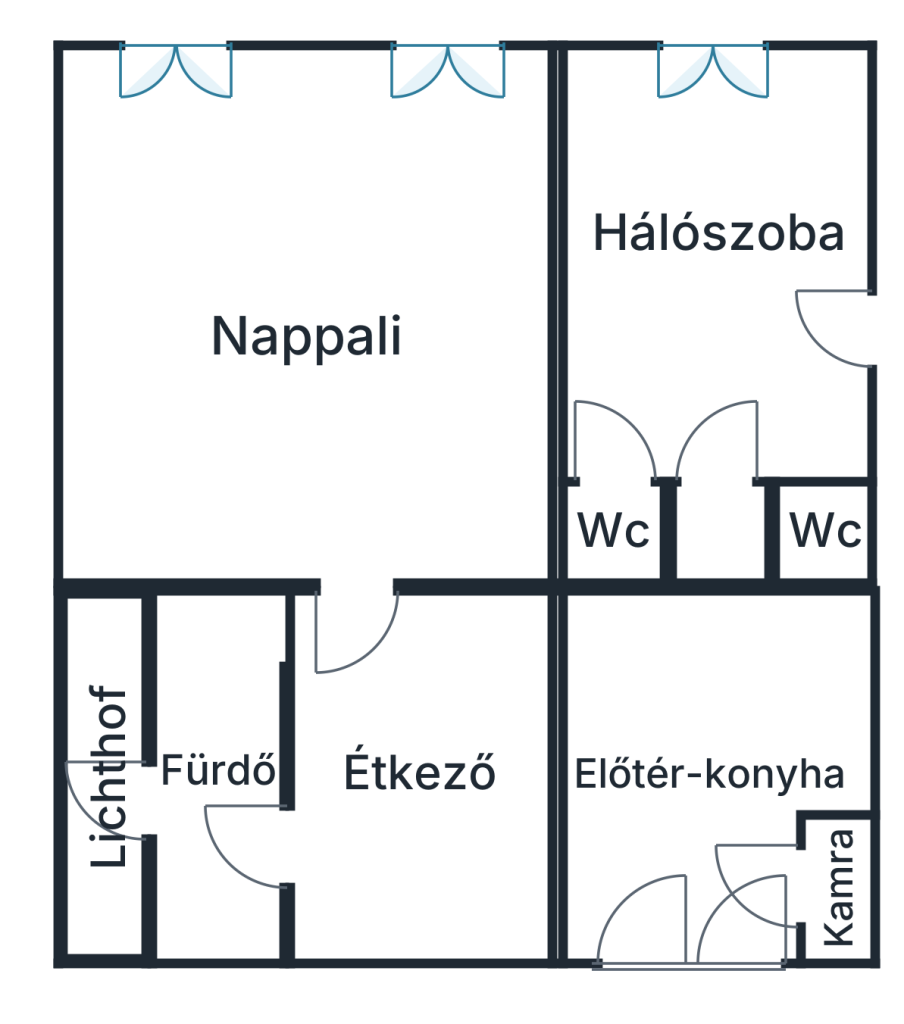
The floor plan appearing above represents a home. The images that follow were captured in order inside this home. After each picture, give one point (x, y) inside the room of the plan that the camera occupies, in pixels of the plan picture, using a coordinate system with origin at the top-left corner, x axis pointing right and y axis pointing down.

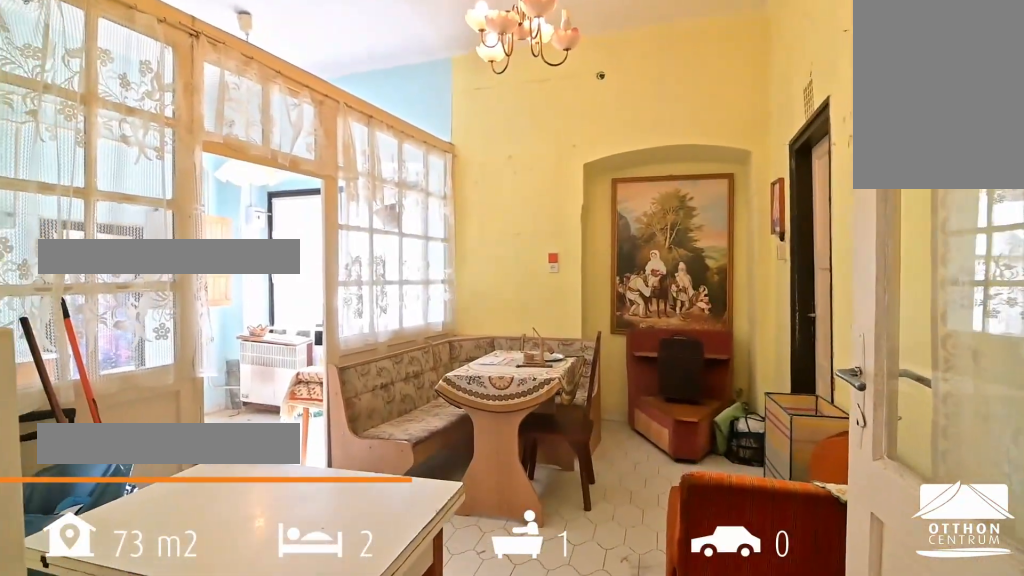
(389, 776)
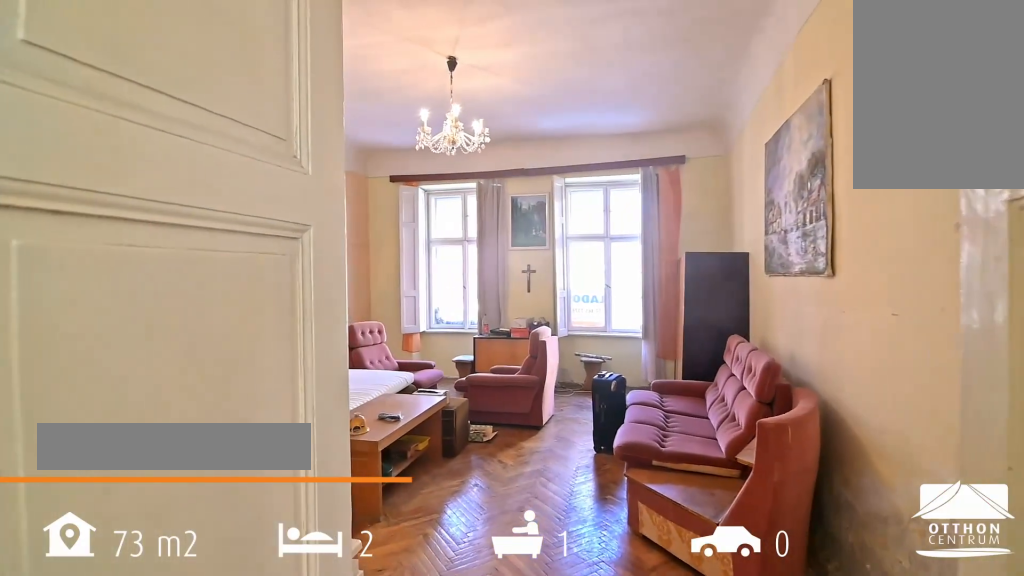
(319, 271)
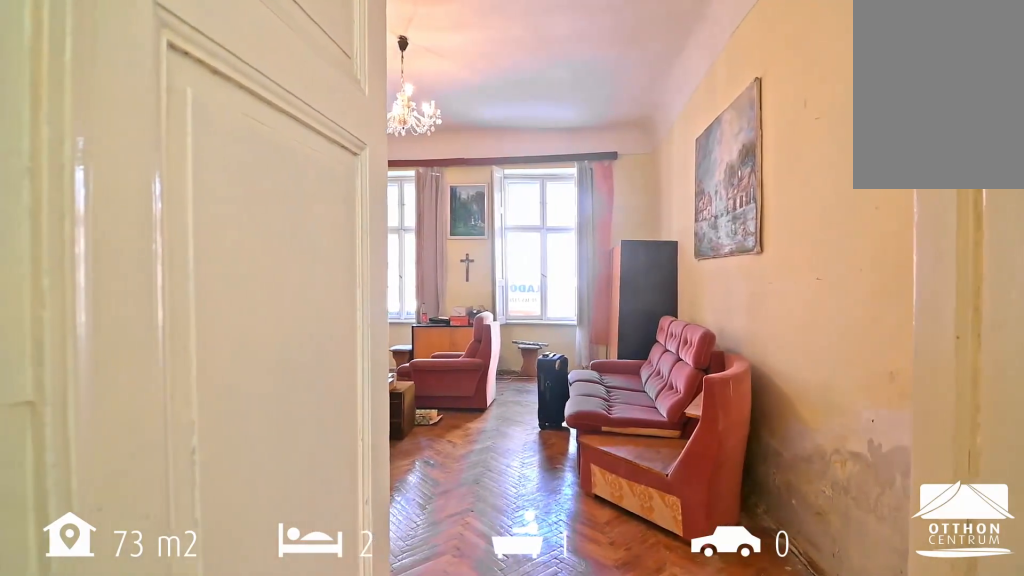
(319, 271)
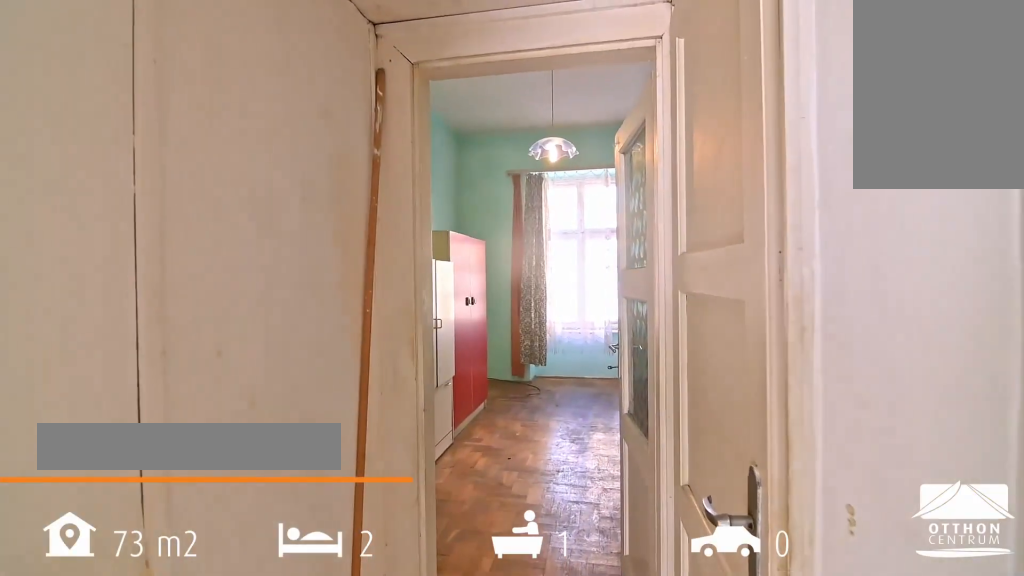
(712, 281)
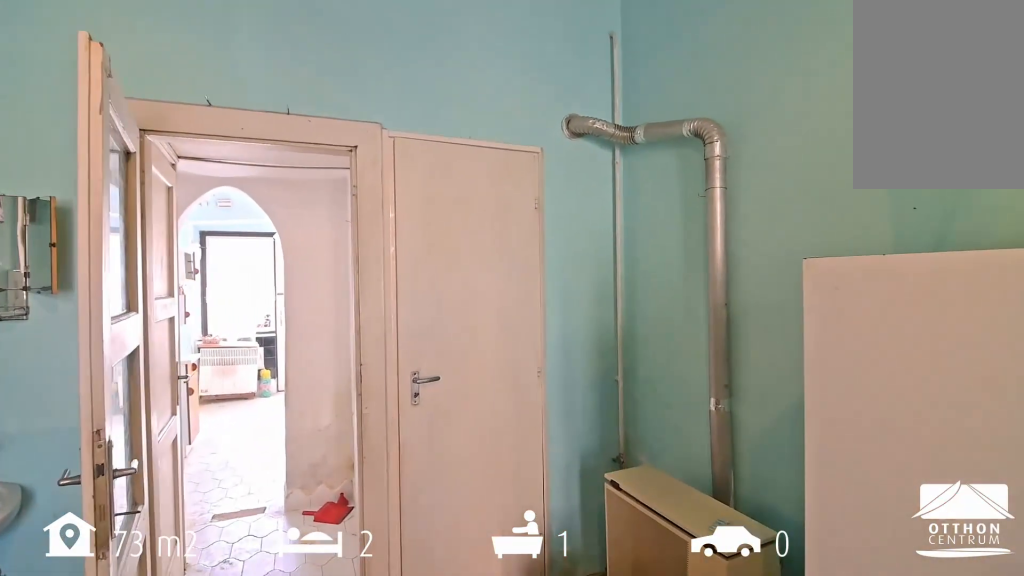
(713, 281)
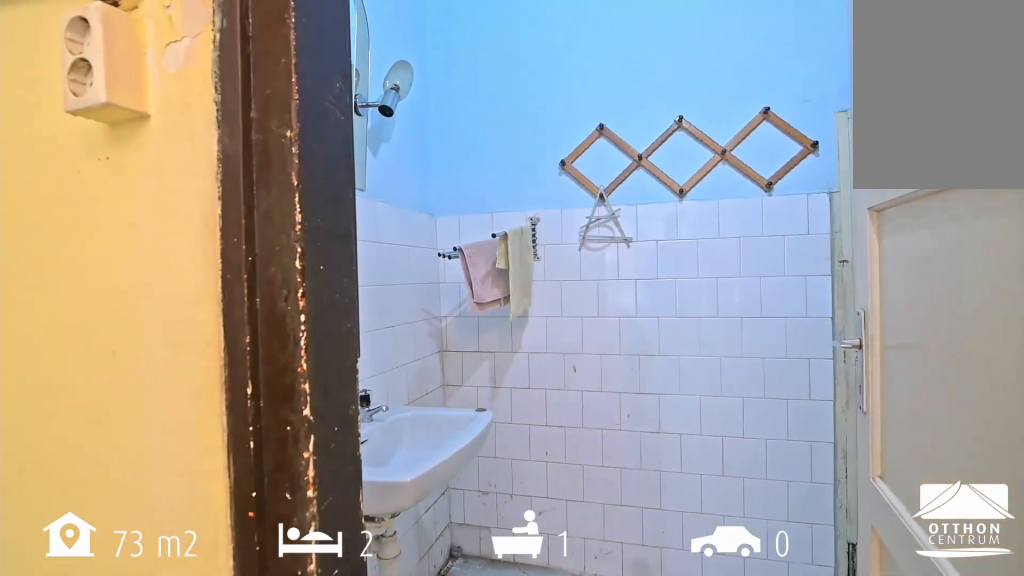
(217, 807)
